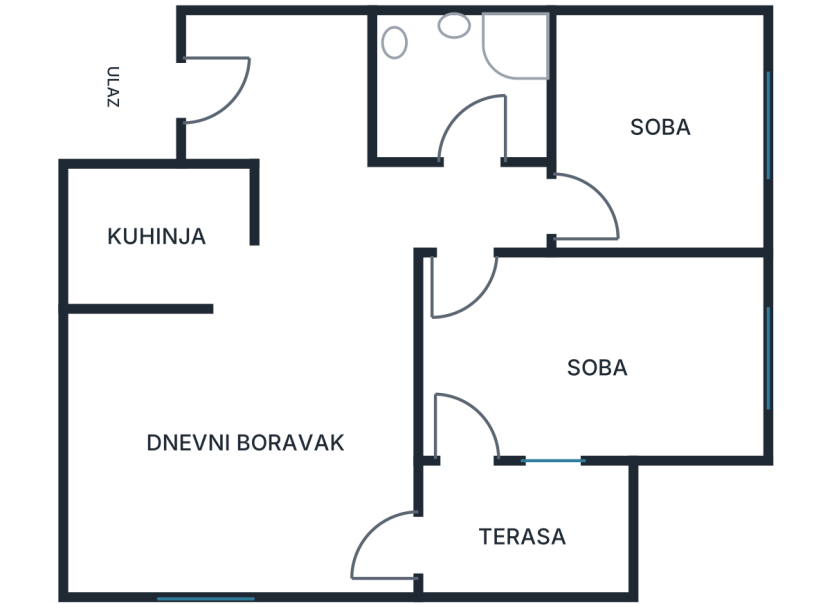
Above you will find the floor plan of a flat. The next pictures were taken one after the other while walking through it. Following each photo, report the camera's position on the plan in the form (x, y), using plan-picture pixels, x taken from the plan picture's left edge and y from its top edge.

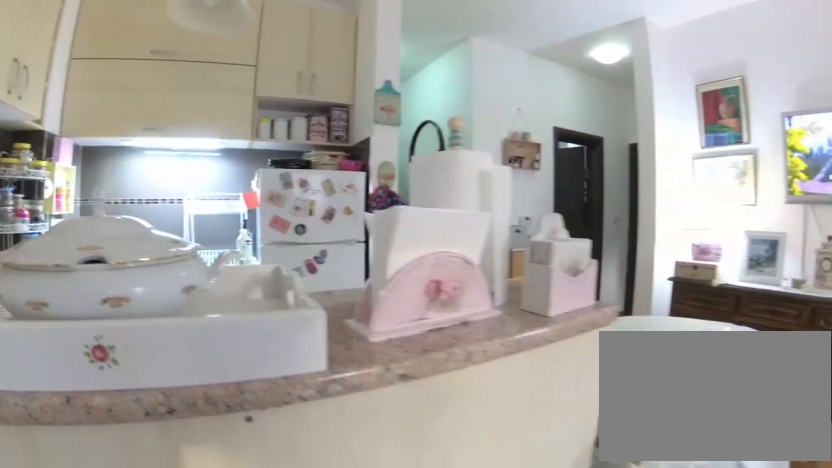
(134, 427)
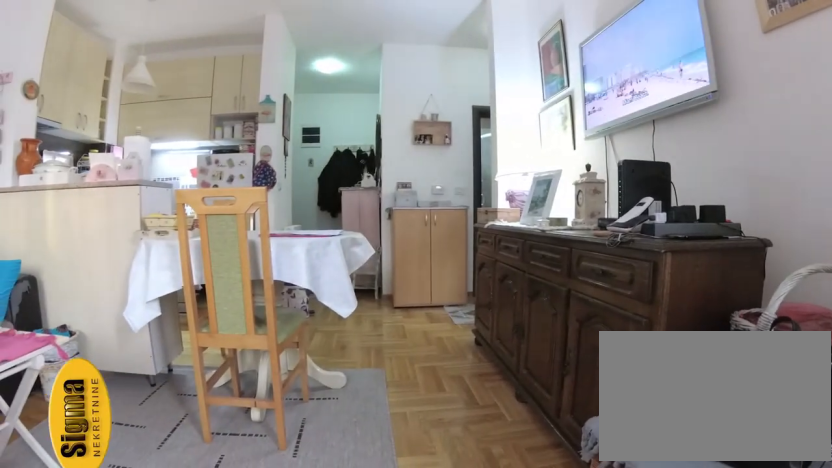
(346, 561)
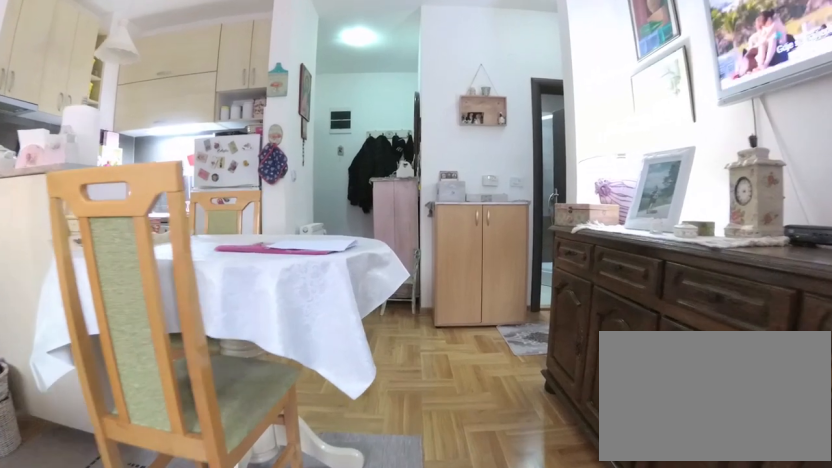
(351, 493)
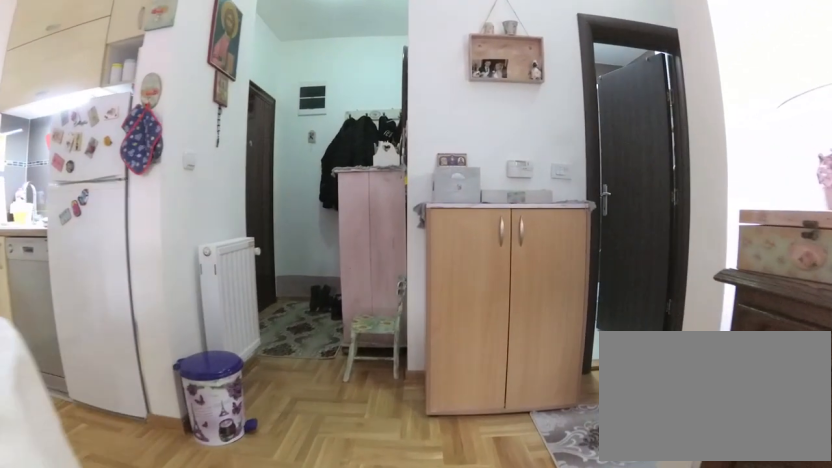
(347, 378)
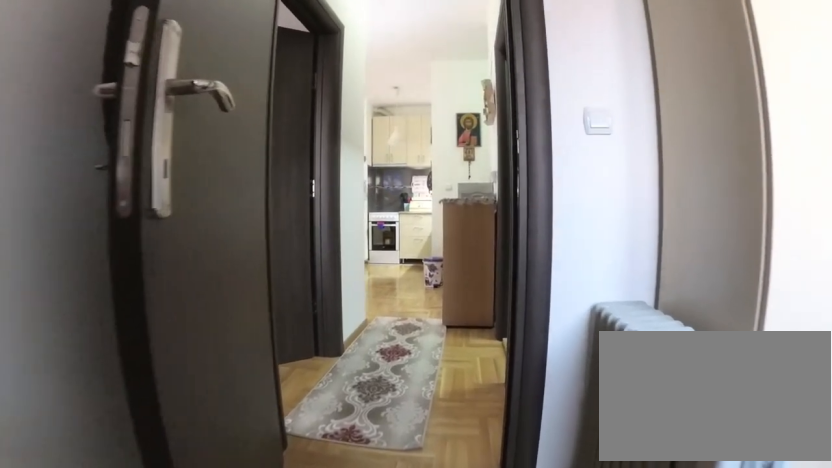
(706, 202)
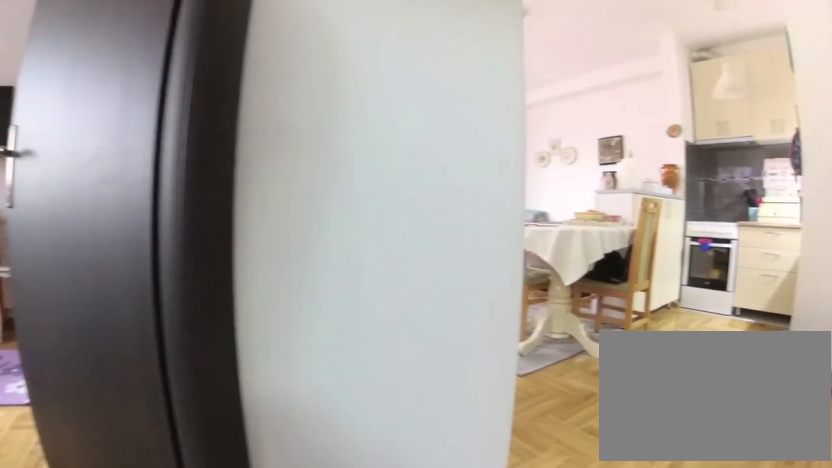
(489, 188)
